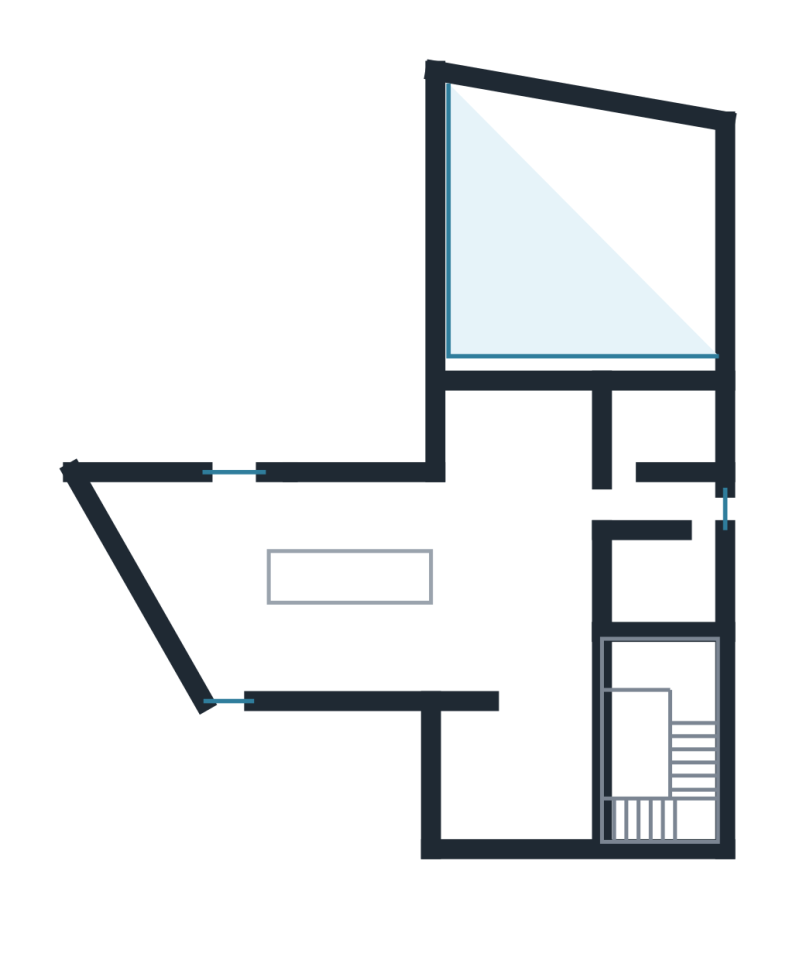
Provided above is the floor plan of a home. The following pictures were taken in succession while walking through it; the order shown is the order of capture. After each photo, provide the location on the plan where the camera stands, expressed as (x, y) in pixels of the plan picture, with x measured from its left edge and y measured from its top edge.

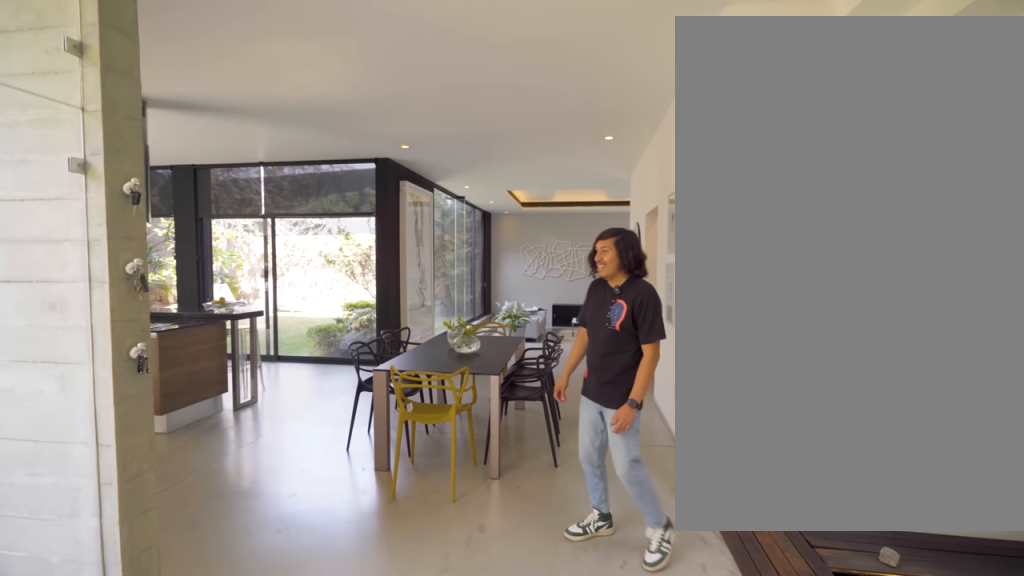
(554, 762)
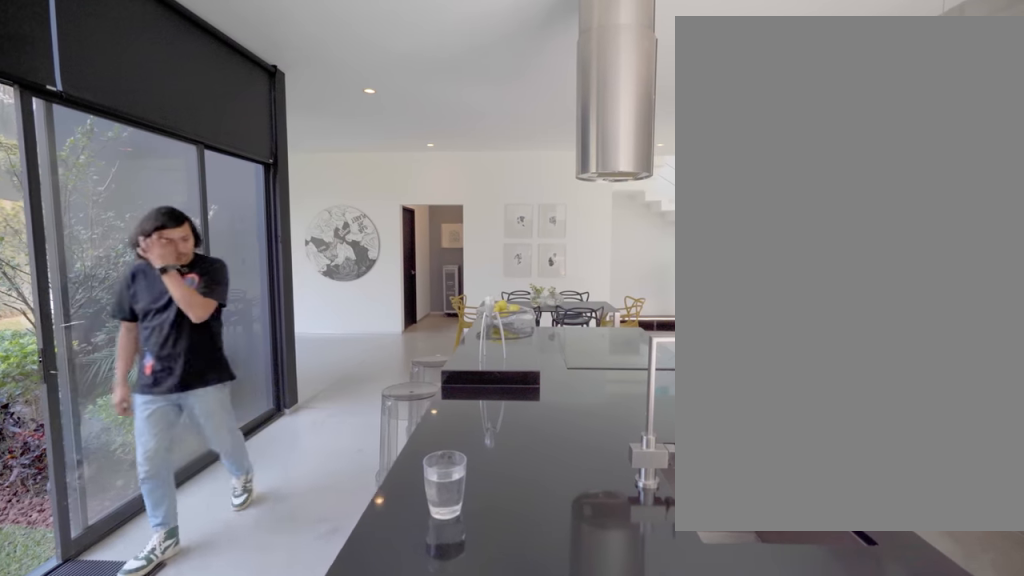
(233, 575)
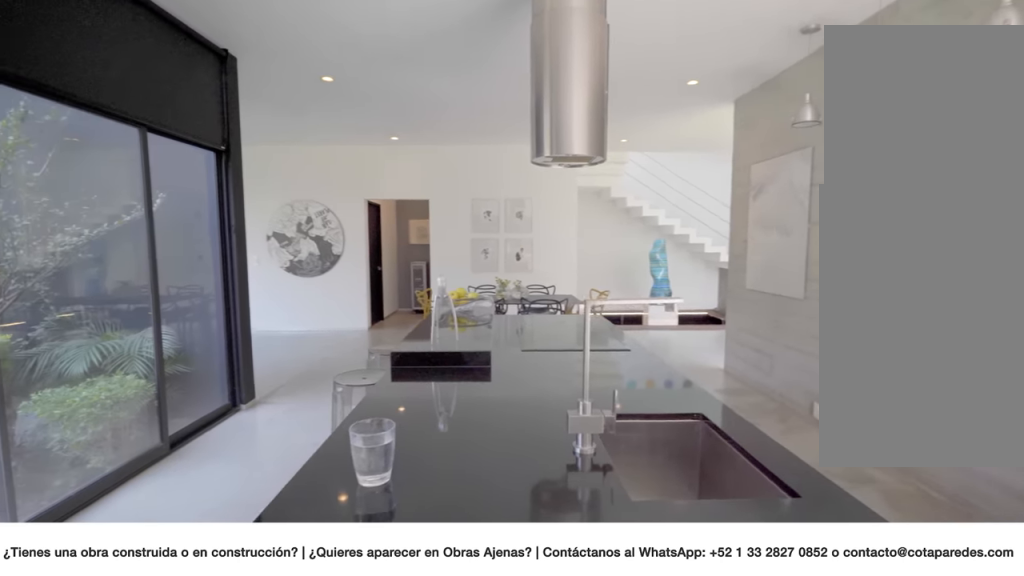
(234, 577)
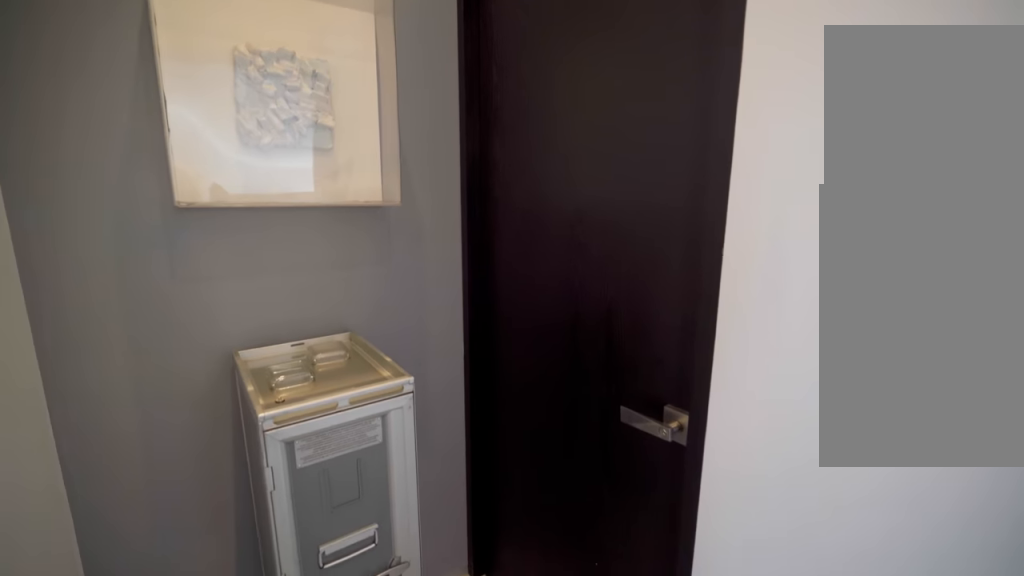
(645, 494)
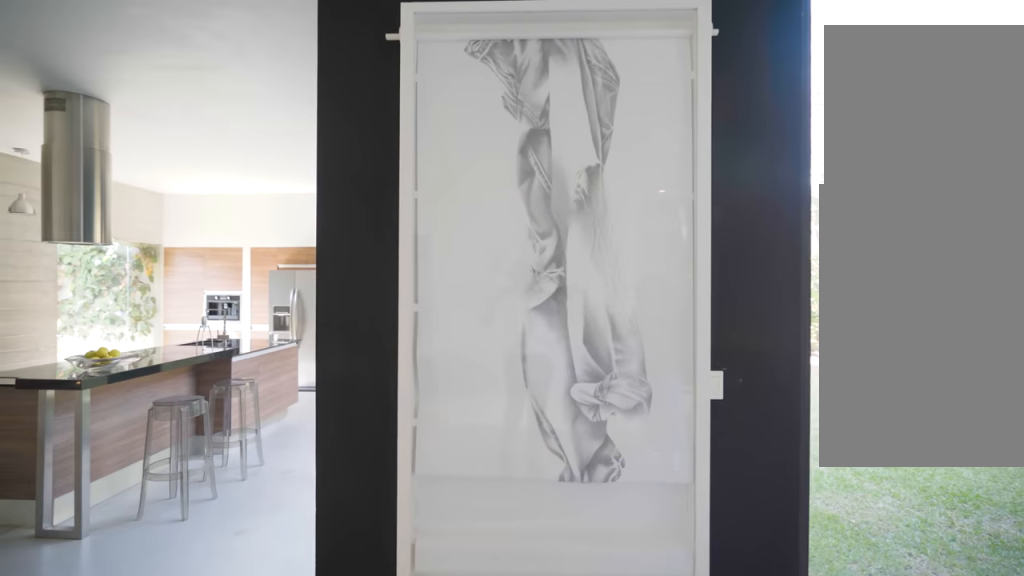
(547, 473)
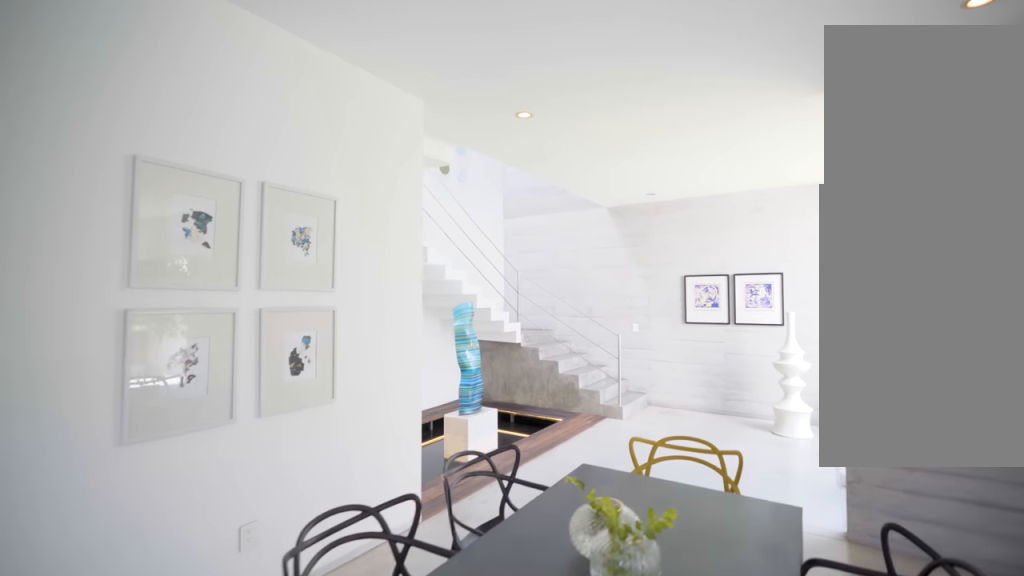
(558, 513)
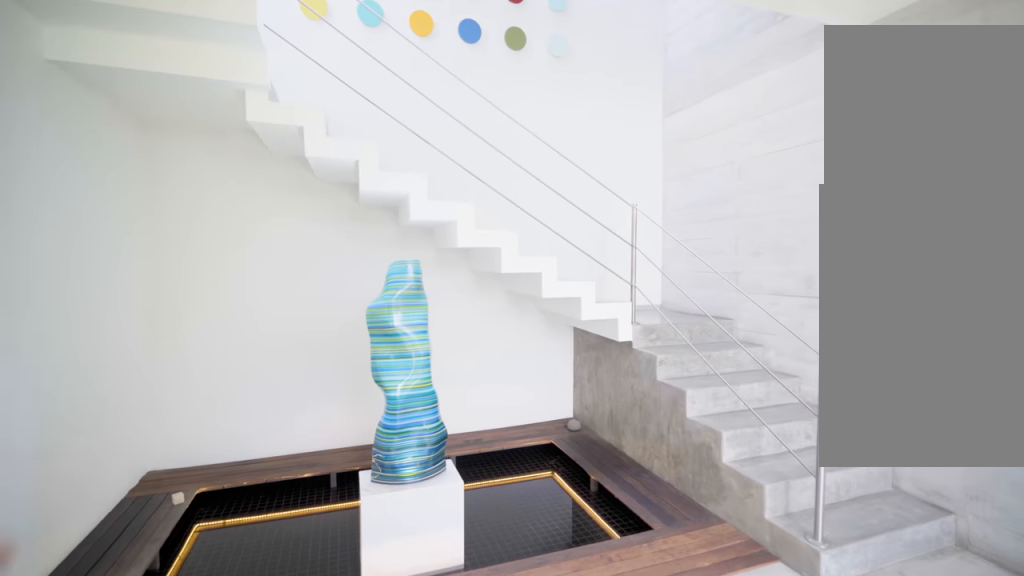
(474, 614)
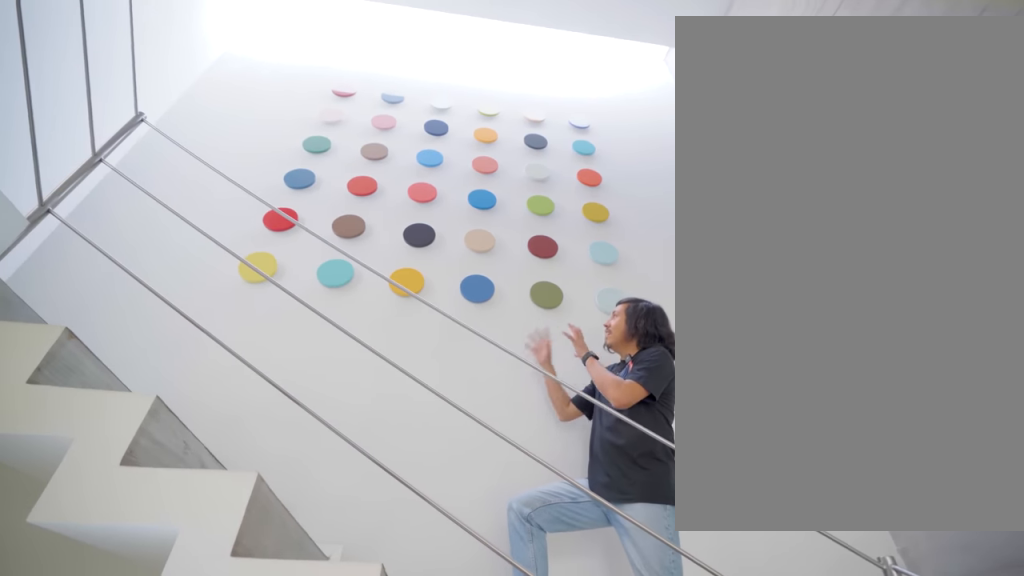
(563, 739)
